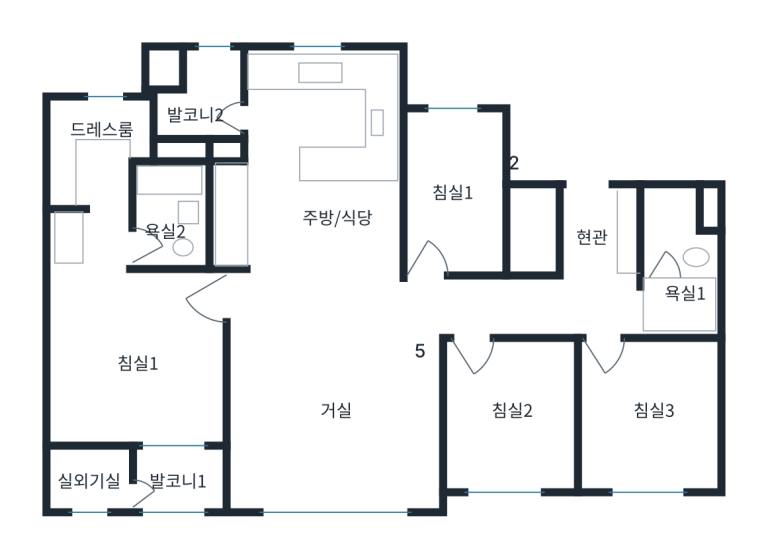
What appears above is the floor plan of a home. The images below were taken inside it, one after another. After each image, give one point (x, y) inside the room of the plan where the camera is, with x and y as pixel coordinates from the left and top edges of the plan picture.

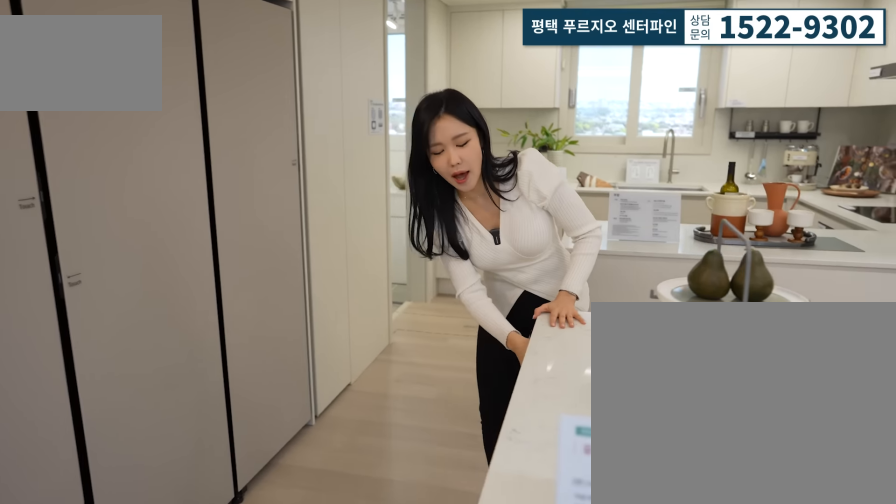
(329, 186)
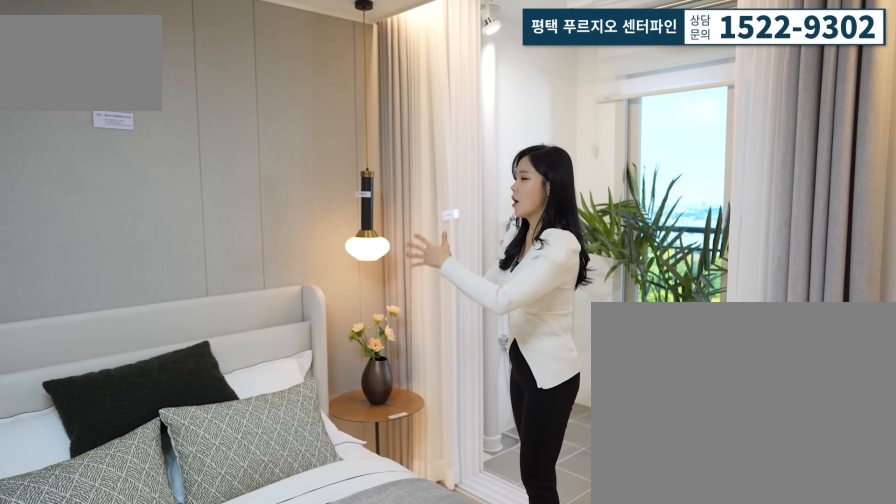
(137, 362)
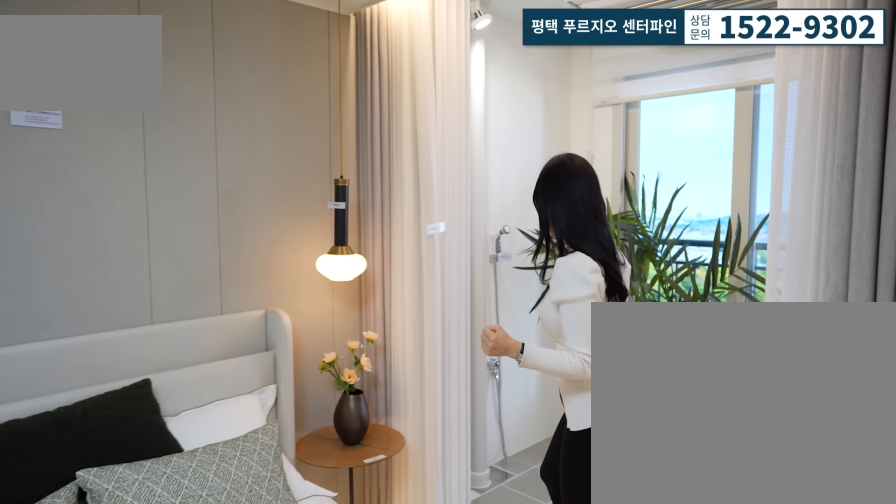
(138, 362)
